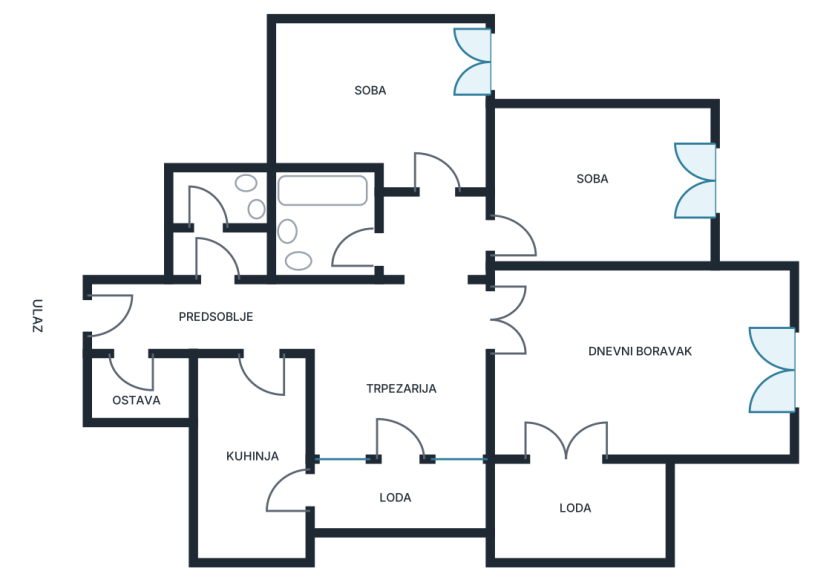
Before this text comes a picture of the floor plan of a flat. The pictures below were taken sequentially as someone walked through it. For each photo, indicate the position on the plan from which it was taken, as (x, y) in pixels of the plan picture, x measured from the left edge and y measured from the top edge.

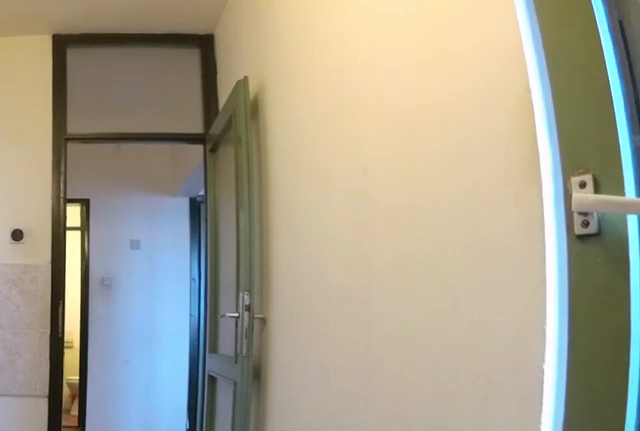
(260, 548)
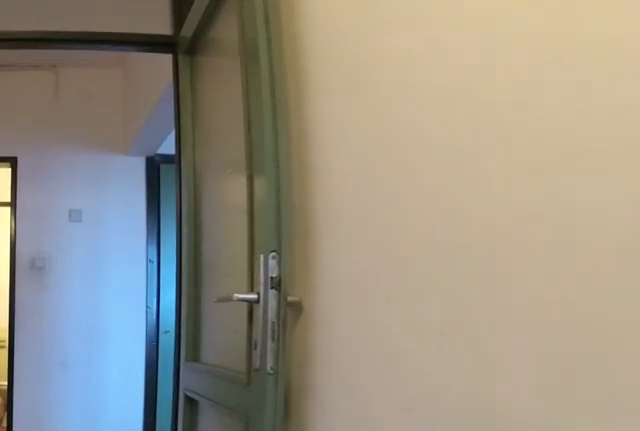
(261, 487)
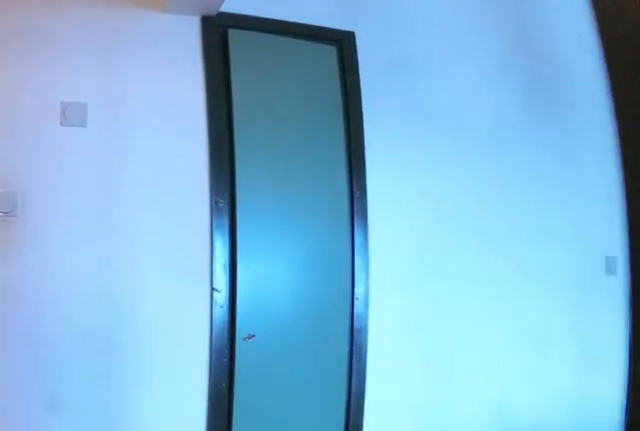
(261, 395)
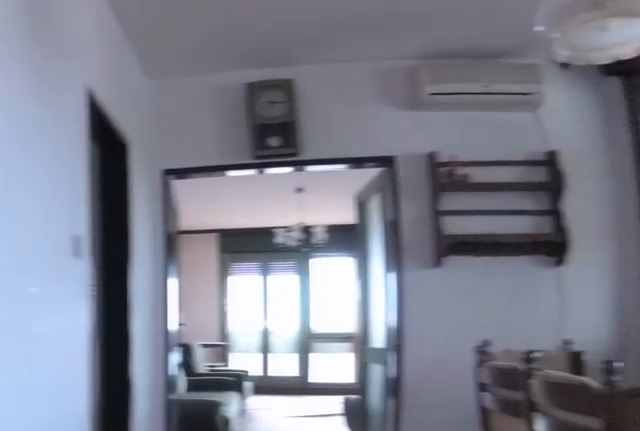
(246, 328)
